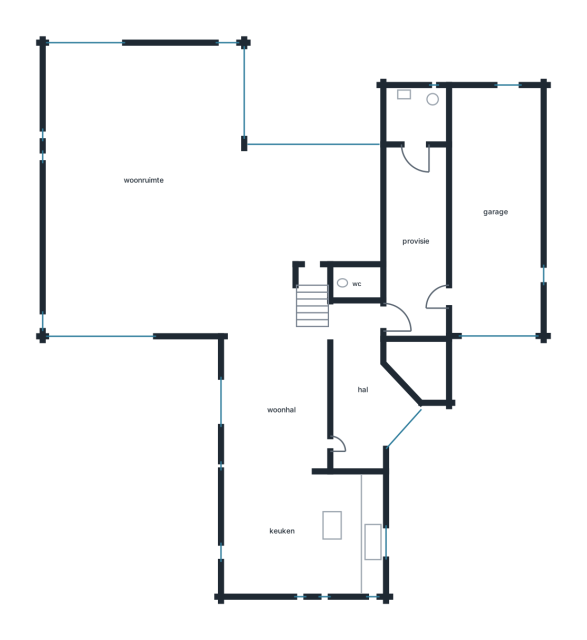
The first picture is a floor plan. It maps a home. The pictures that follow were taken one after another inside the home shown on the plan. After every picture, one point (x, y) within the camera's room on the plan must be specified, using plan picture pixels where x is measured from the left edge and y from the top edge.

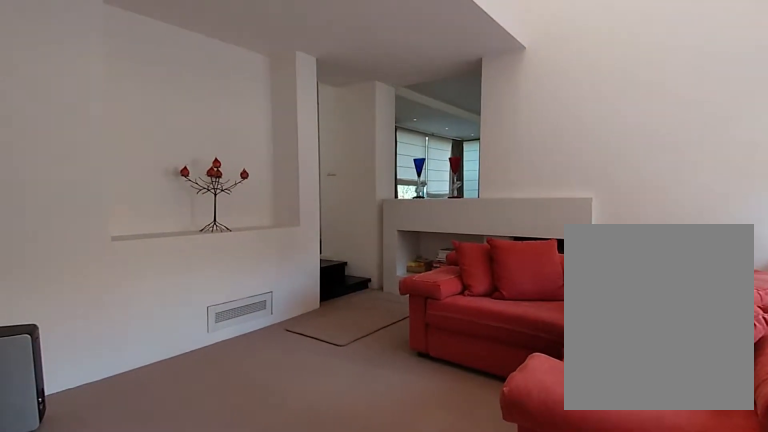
(310, 211)
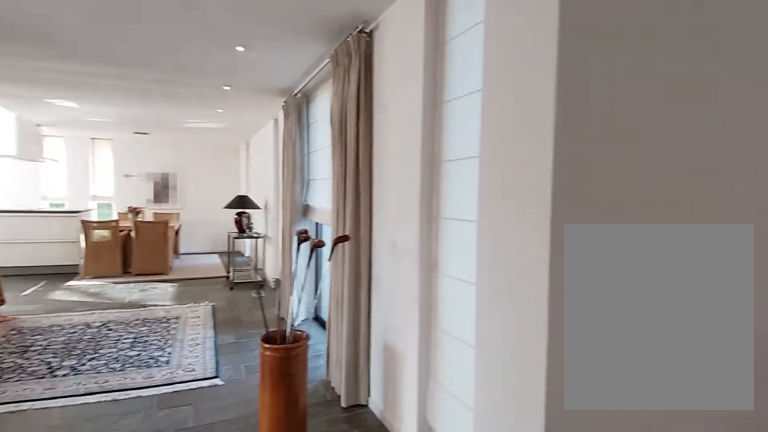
(288, 462)
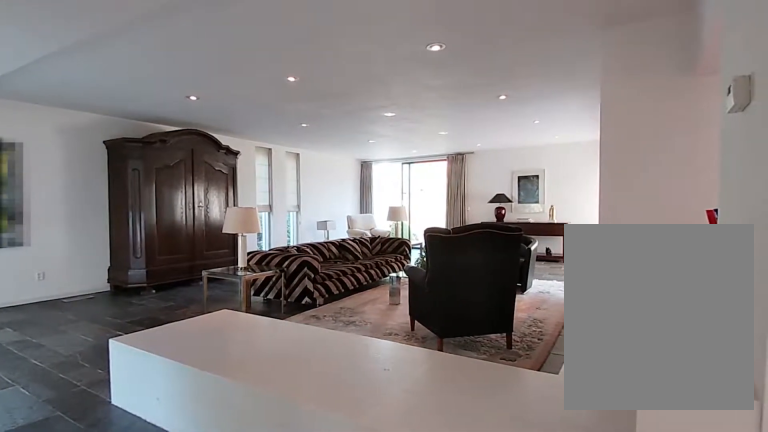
(140, 188)
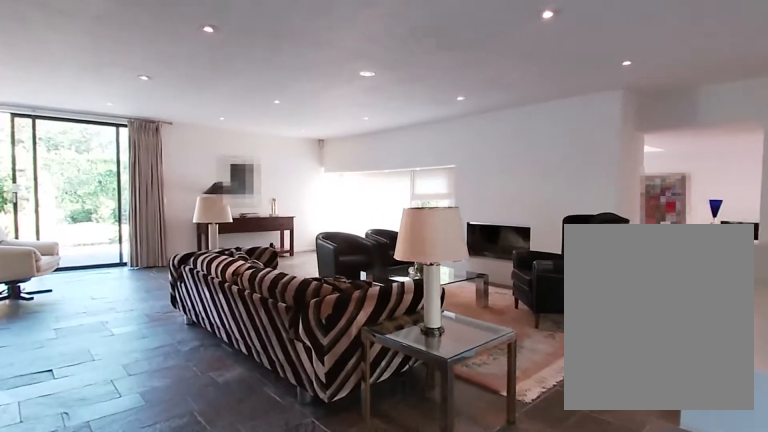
(140, 188)
